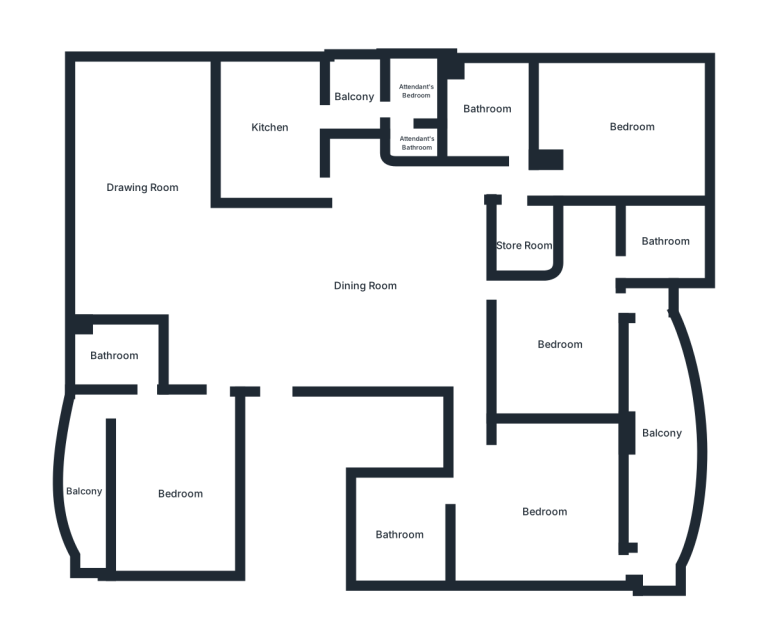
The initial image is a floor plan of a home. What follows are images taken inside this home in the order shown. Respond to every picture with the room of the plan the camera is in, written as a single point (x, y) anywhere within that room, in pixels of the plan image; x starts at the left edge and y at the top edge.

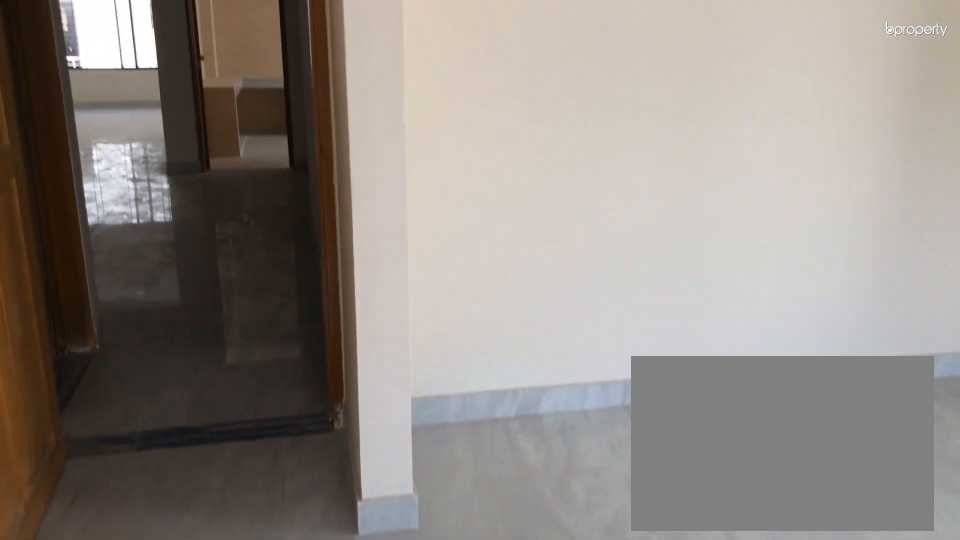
(620, 132)
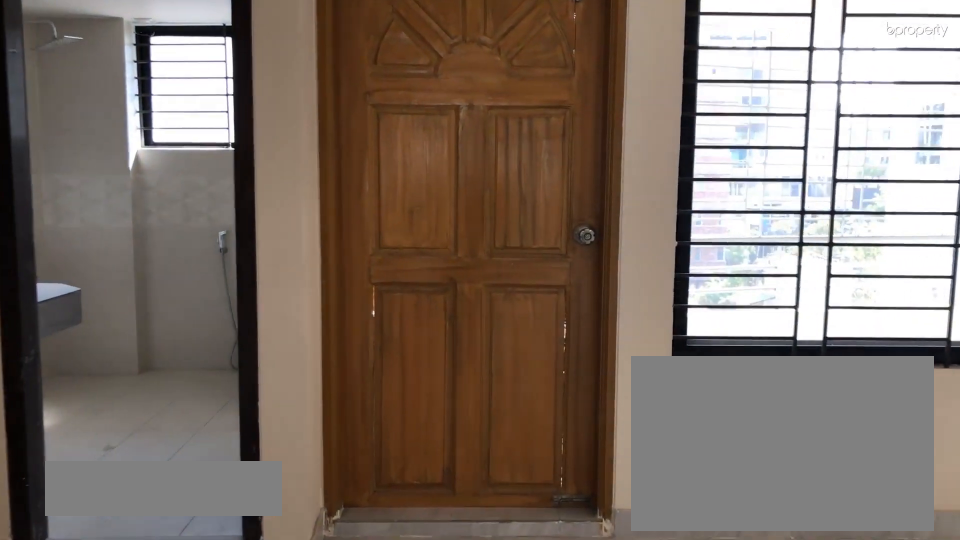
(556, 346)
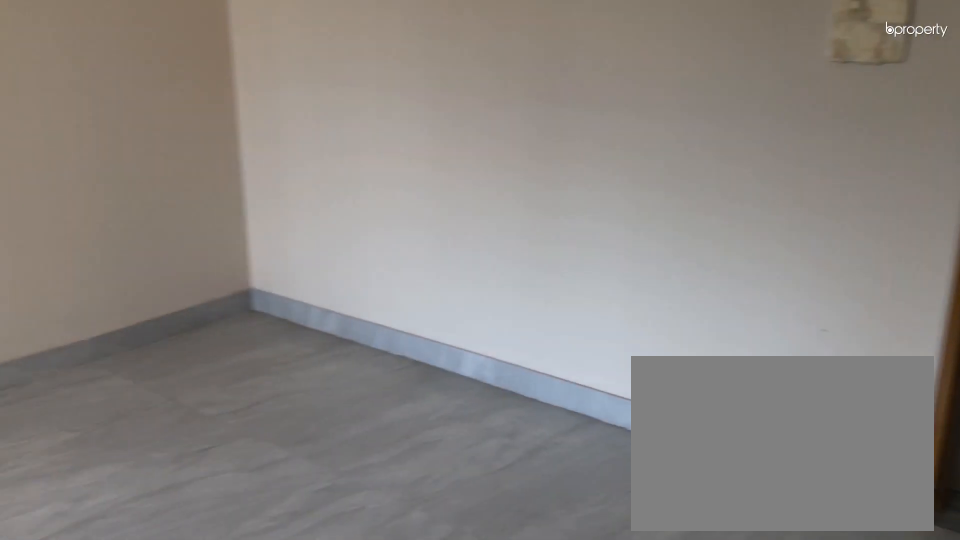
(556, 346)
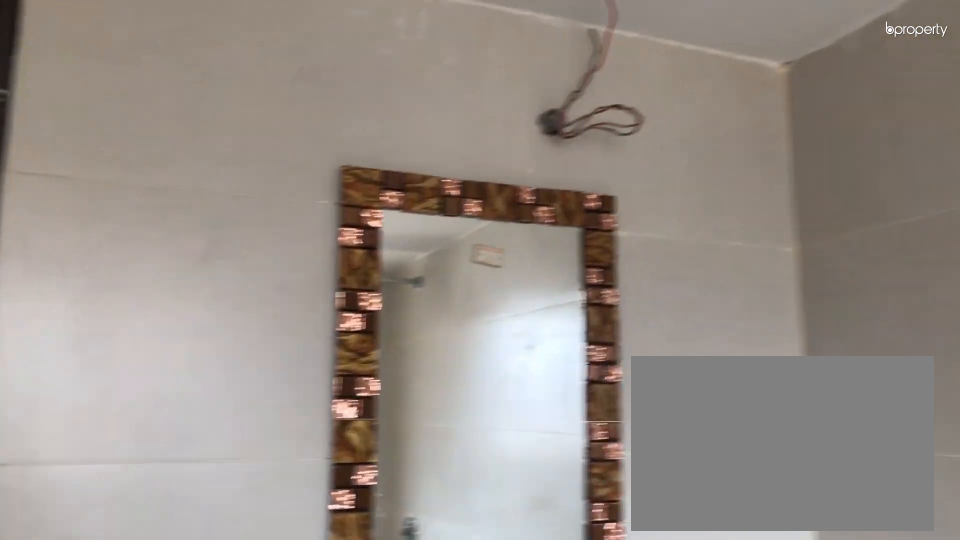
(659, 241)
